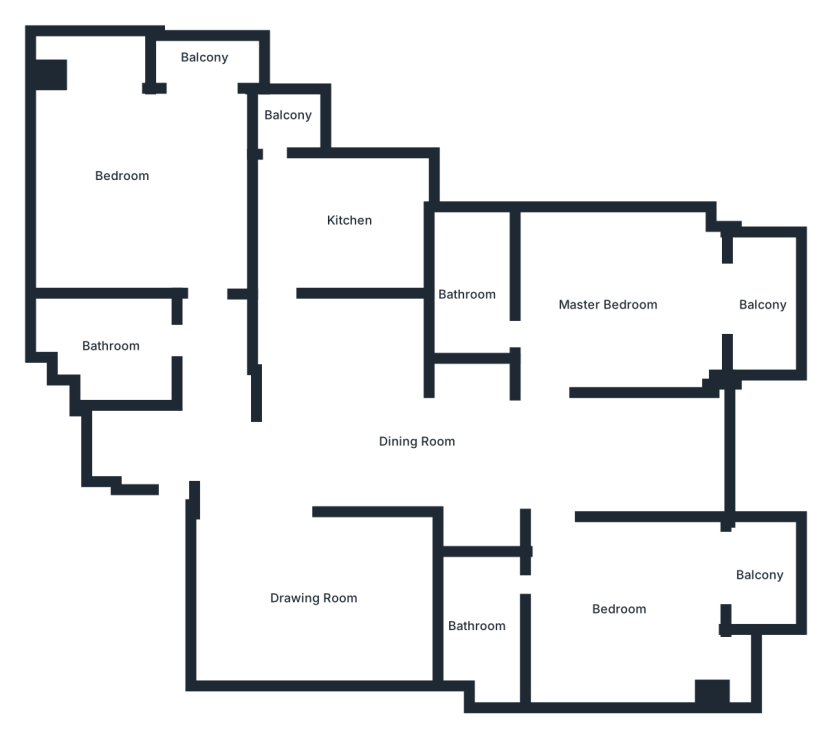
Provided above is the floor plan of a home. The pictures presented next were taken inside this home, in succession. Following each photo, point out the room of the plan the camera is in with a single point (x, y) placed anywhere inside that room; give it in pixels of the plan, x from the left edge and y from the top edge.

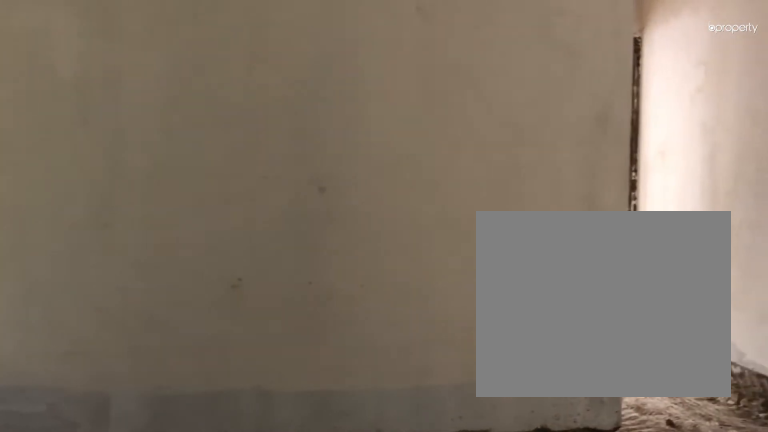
(277, 470)
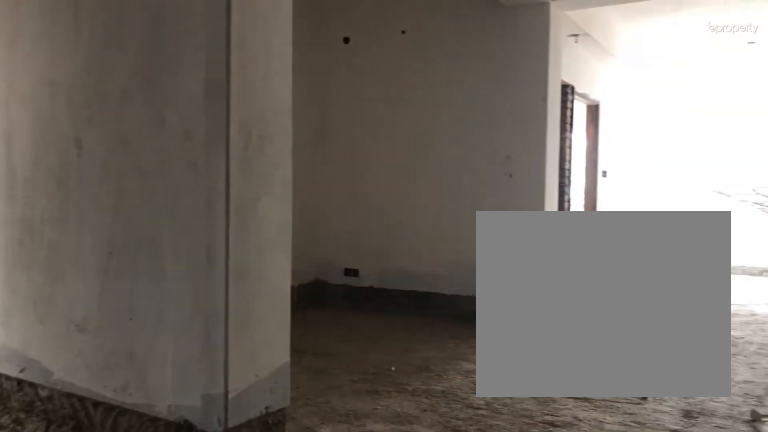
(277, 470)
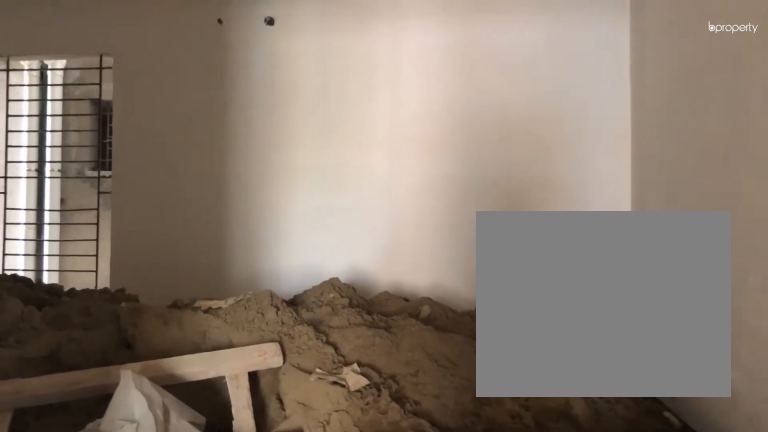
(398, 551)
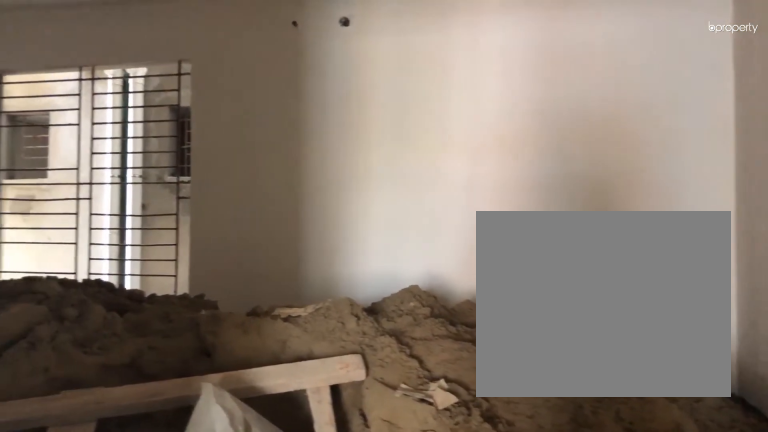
(398, 551)
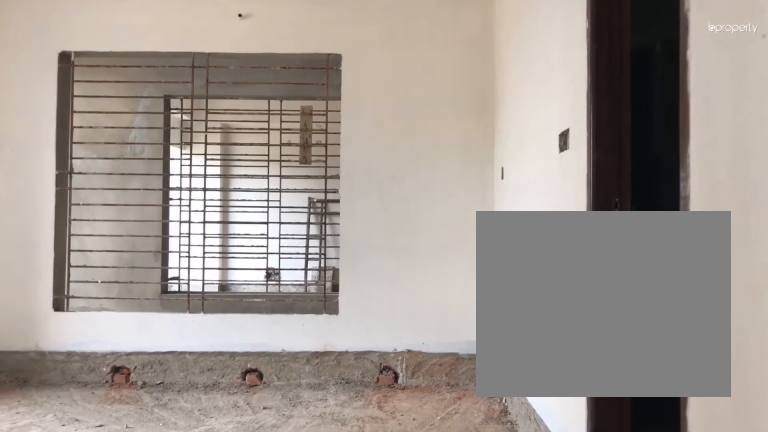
(568, 567)
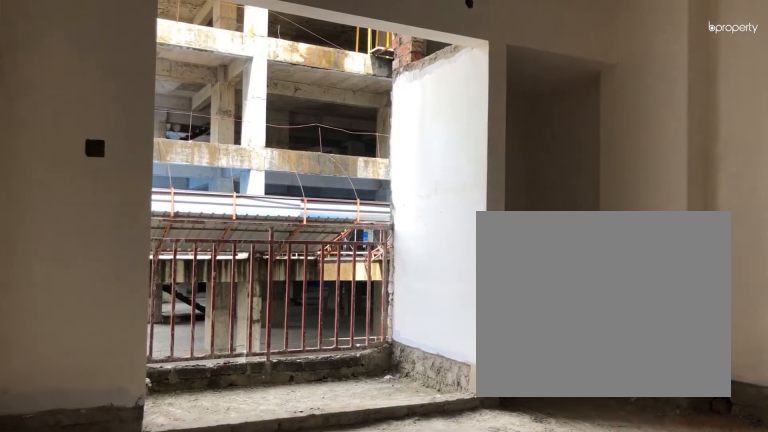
(623, 619)
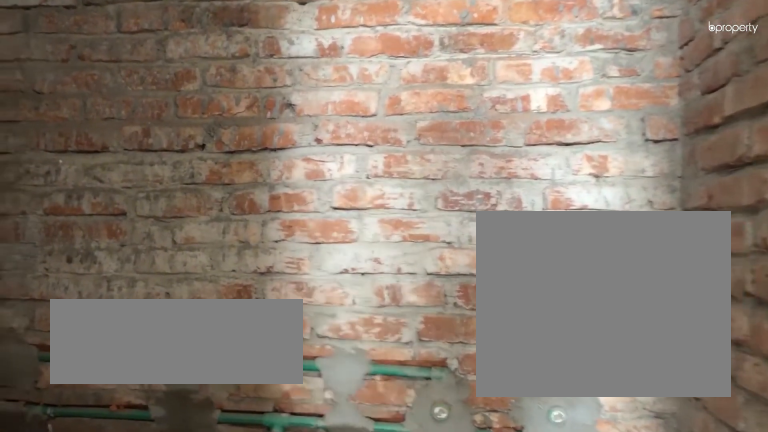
(488, 614)
